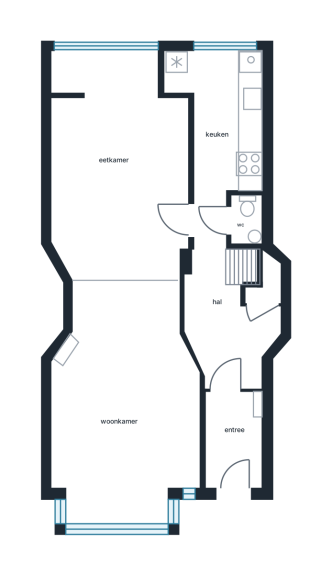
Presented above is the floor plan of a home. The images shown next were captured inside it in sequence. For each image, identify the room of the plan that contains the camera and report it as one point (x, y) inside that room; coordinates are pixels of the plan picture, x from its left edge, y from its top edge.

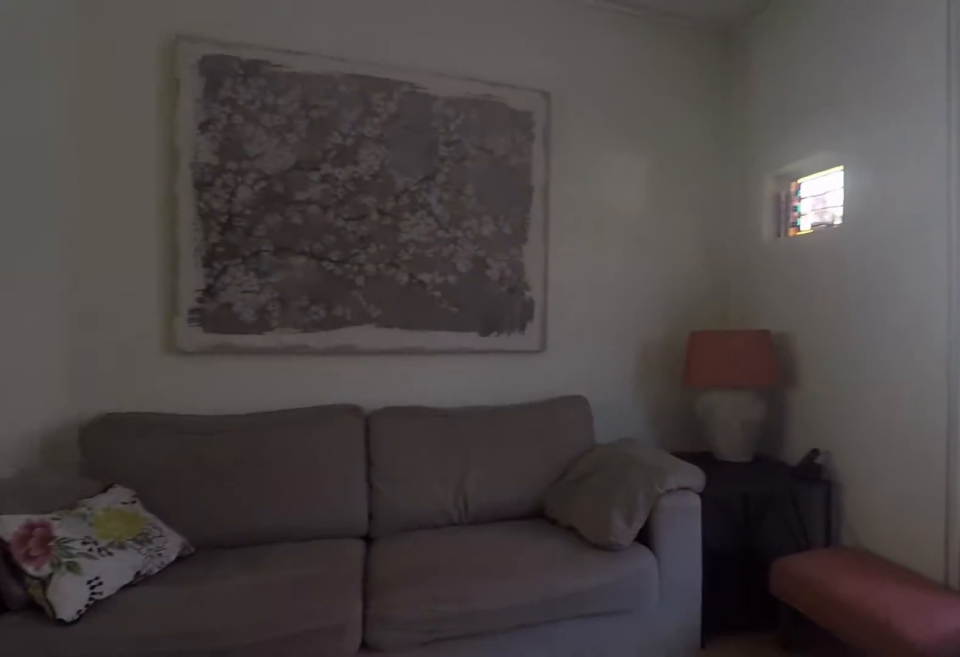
(129, 318)
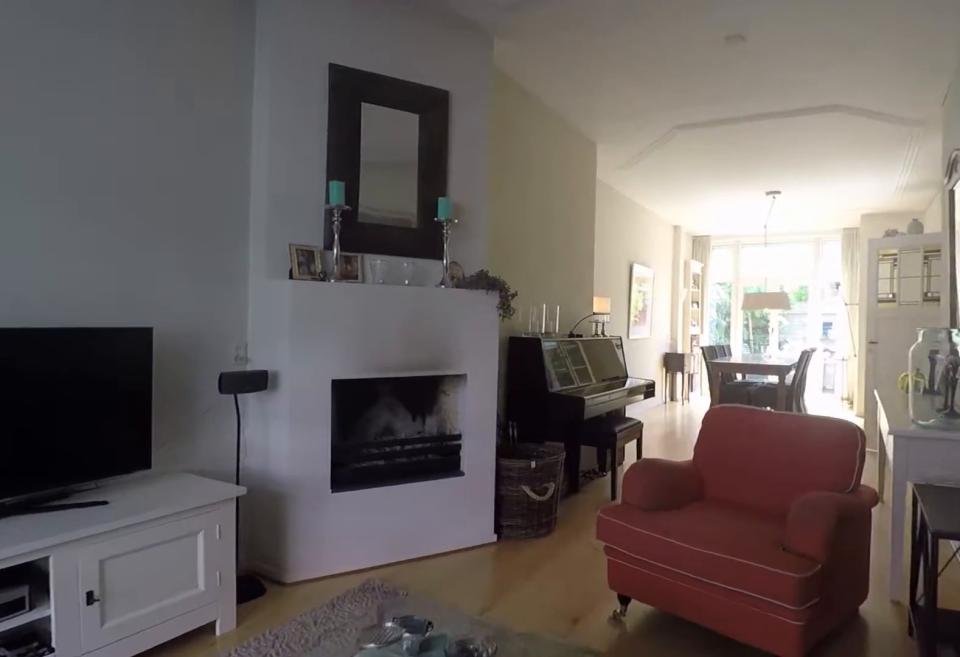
(129, 318)
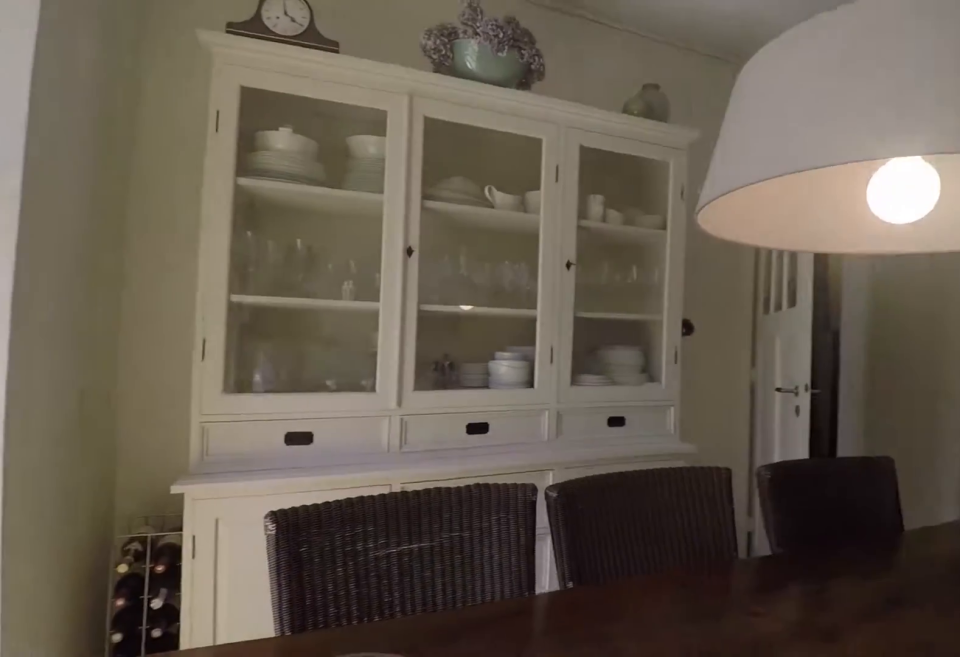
(117, 169)
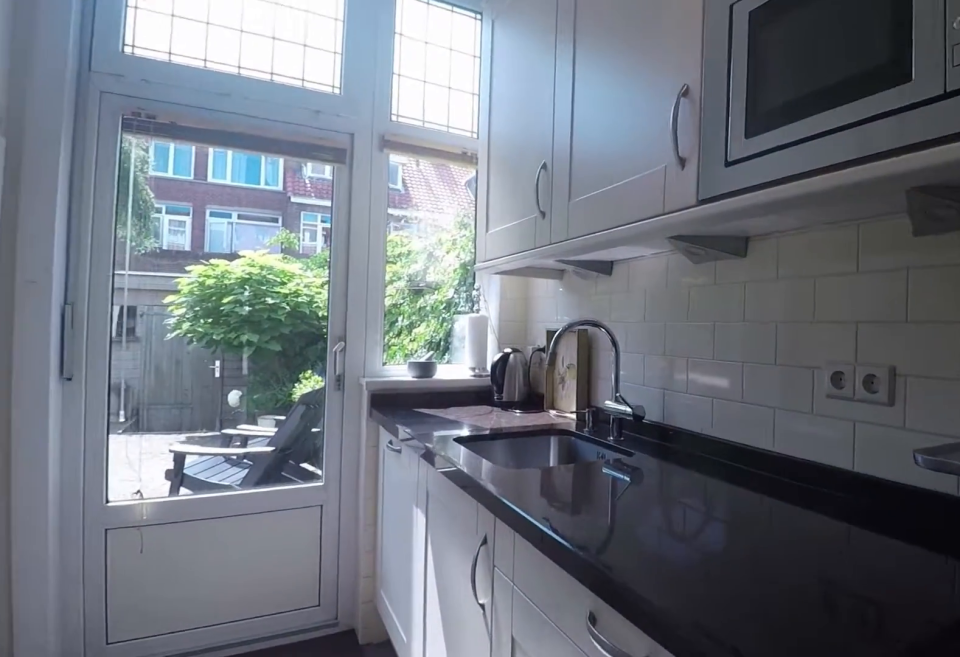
(234, 119)
